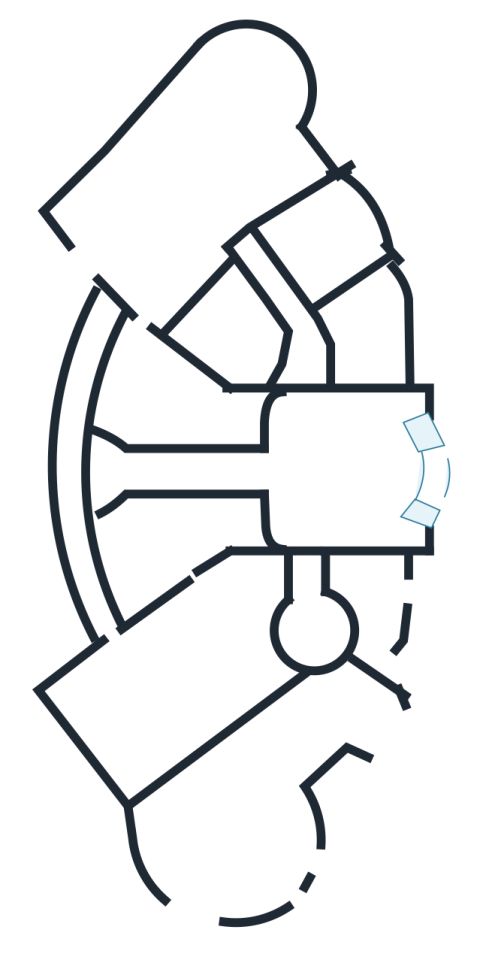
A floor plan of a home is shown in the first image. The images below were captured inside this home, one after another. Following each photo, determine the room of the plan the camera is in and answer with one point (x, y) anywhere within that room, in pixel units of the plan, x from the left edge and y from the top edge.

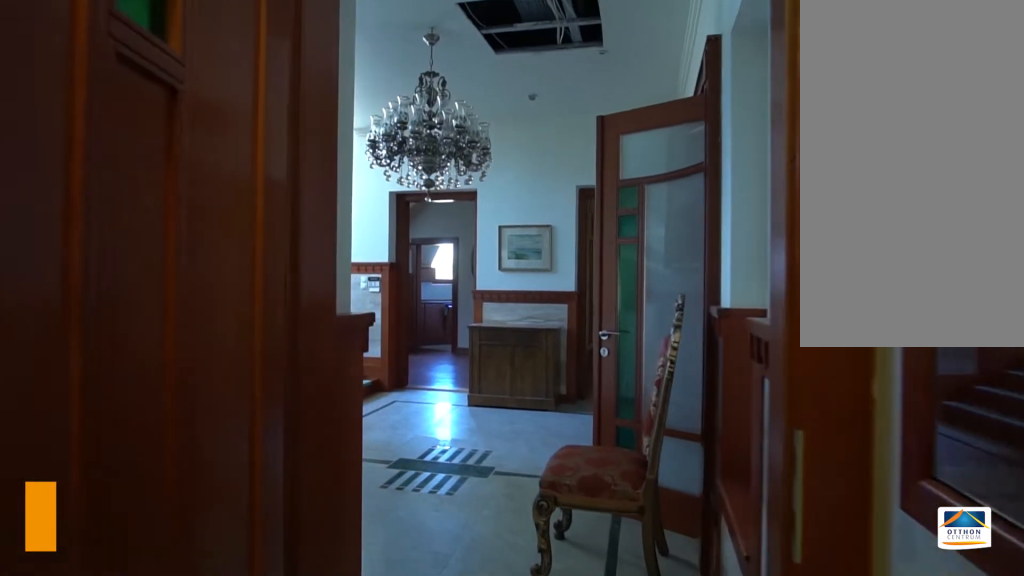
(305, 361)
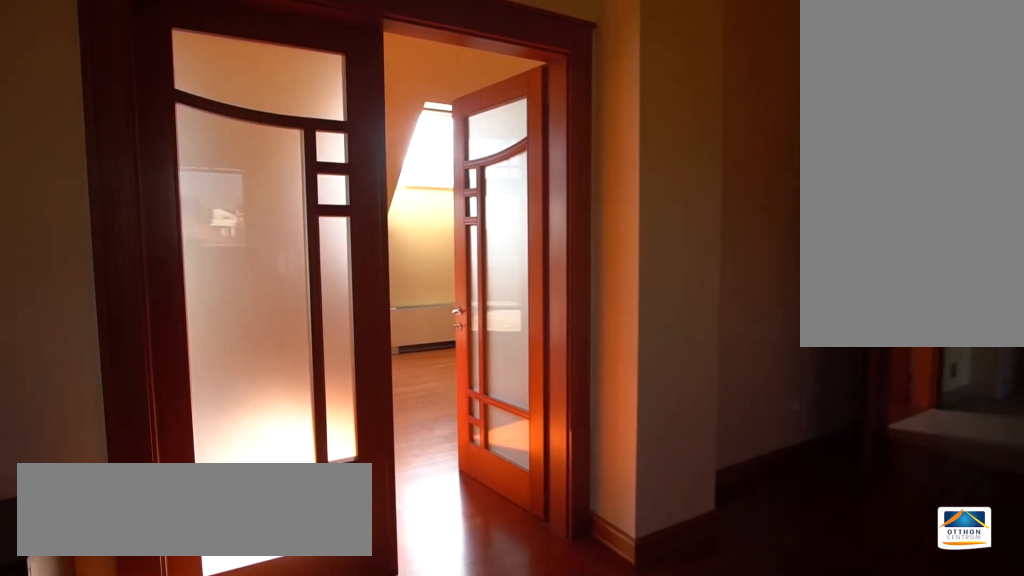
(327, 709)
